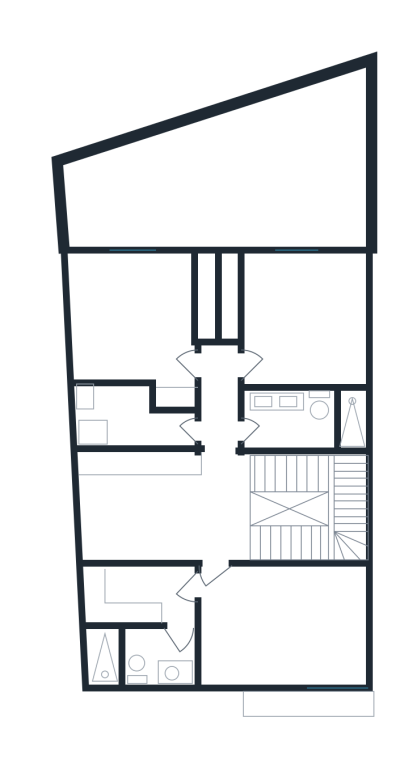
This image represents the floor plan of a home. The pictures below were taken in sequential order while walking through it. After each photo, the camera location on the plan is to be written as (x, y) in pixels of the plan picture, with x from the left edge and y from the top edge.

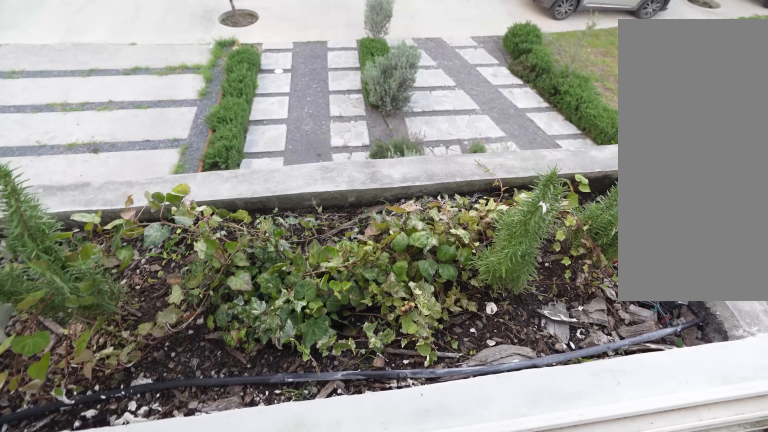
(286, 670)
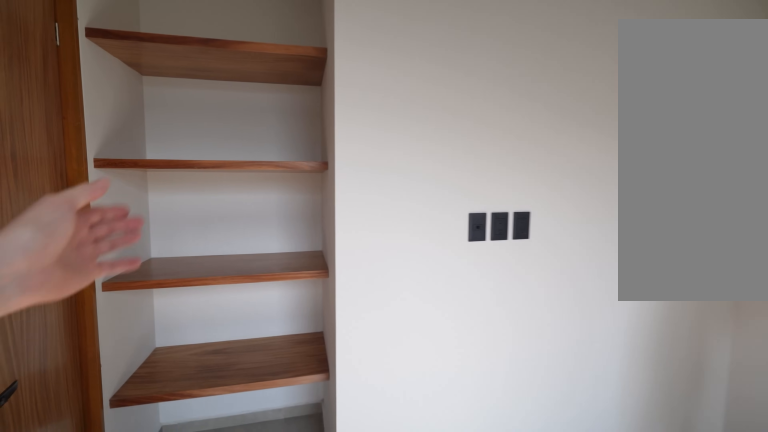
(165, 372)
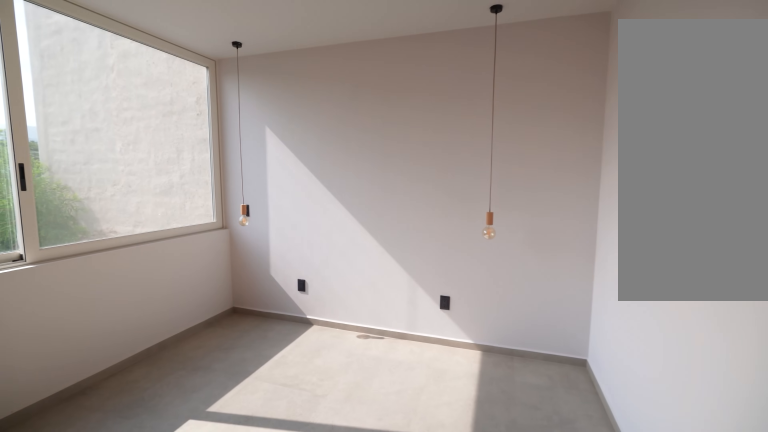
(220, 395)
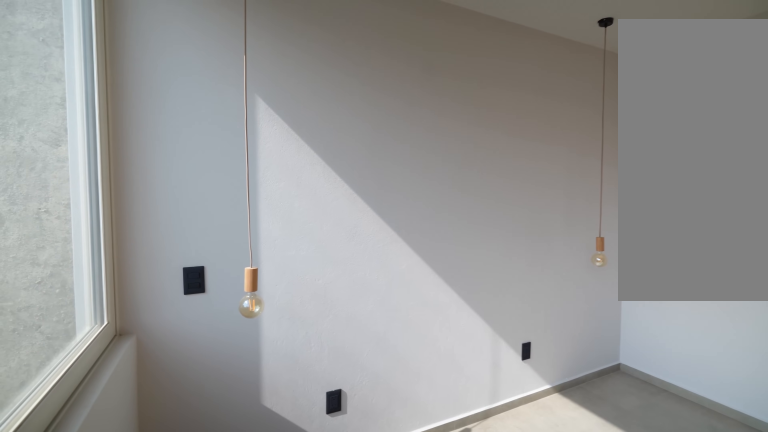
(268, 260)
